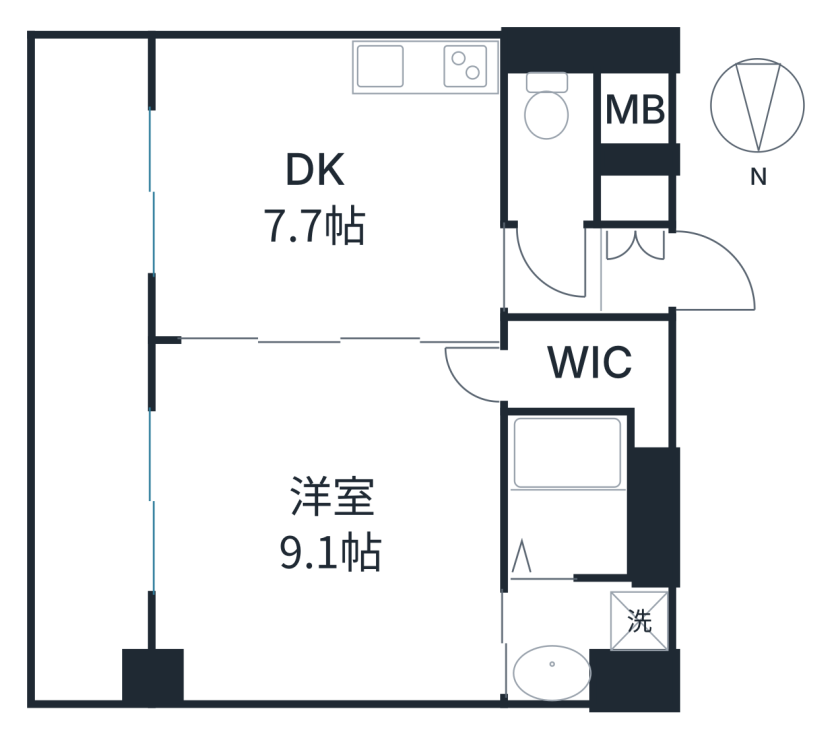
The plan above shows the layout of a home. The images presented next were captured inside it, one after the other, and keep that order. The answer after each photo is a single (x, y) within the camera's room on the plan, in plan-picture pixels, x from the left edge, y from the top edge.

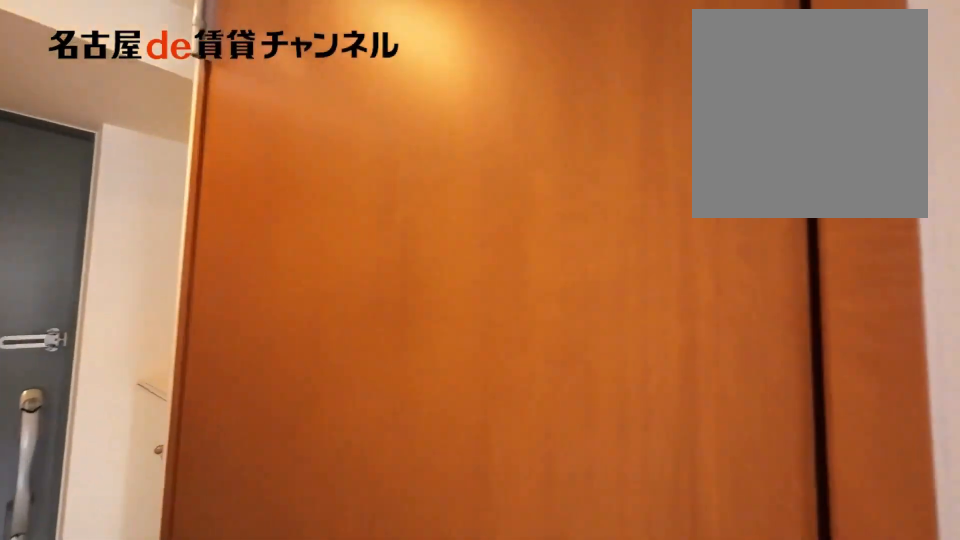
(553, 272)
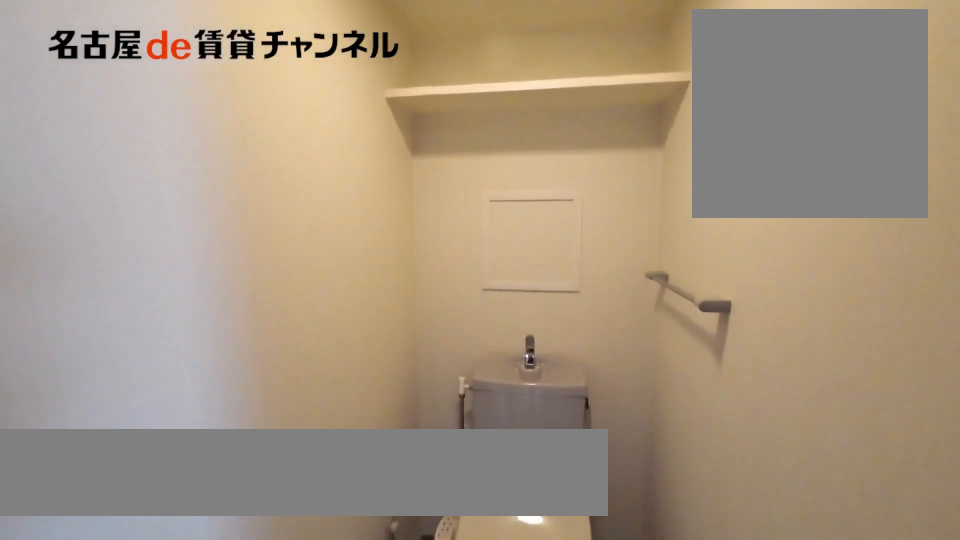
(551, 151)
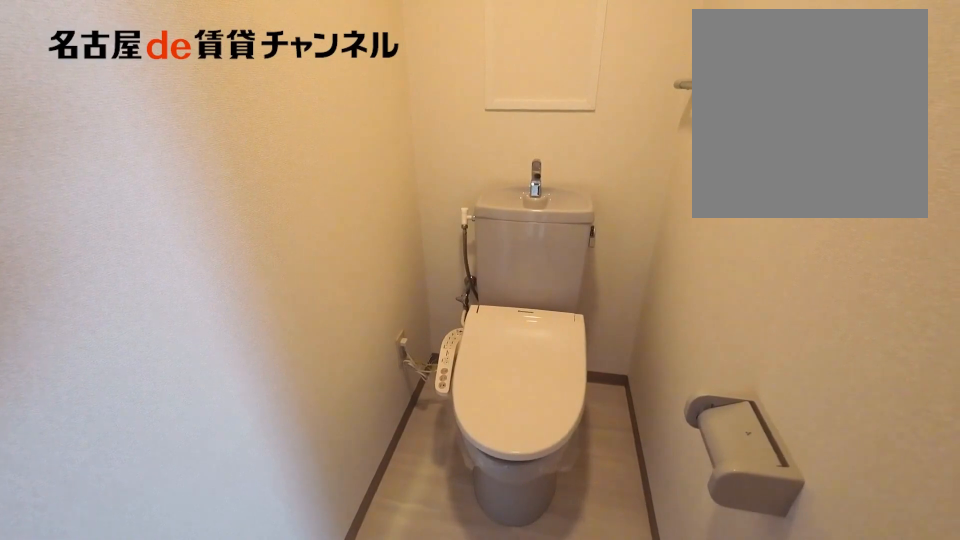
(551, 151)
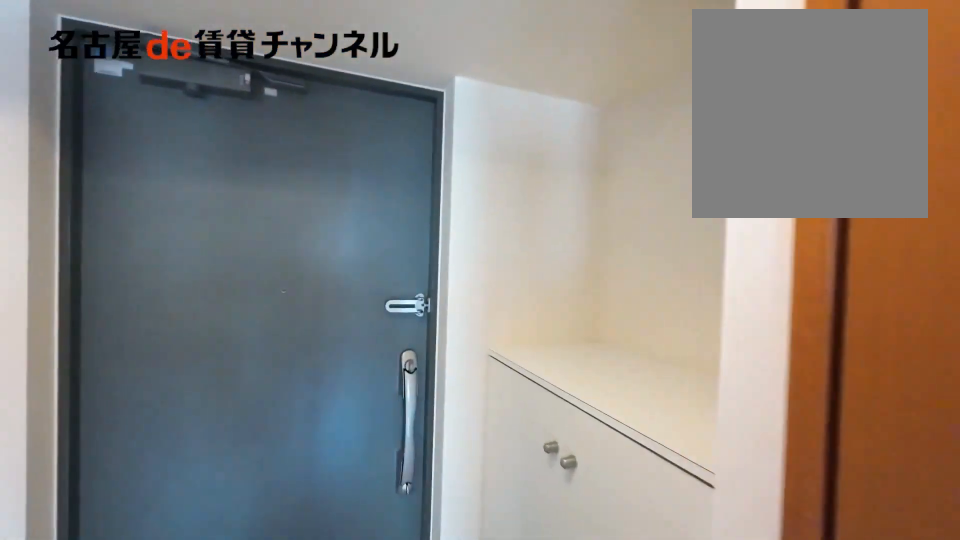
(630, 268)
